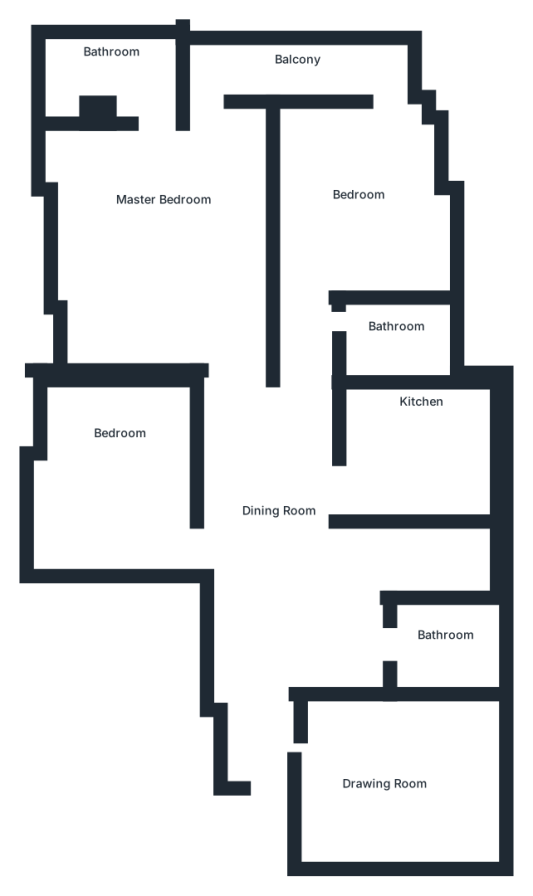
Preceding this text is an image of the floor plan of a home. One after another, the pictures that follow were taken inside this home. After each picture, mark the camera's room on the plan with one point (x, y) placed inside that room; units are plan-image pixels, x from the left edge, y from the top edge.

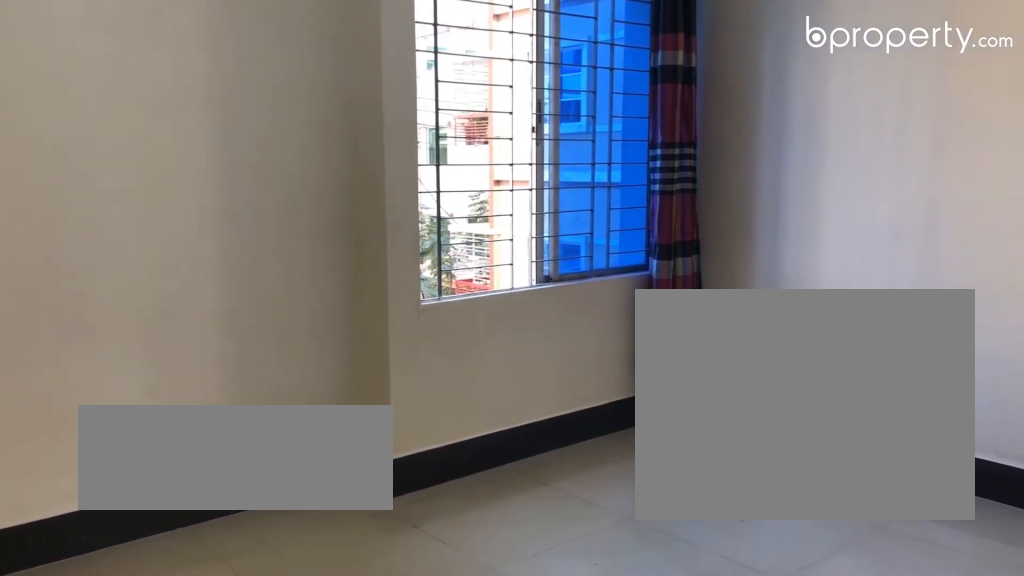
(120, 473)
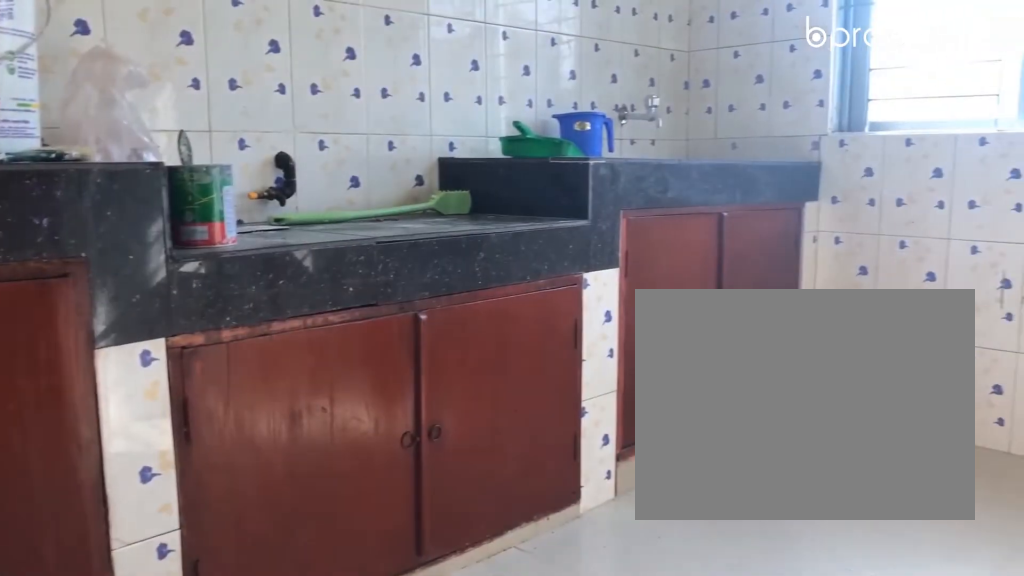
(430, 452)
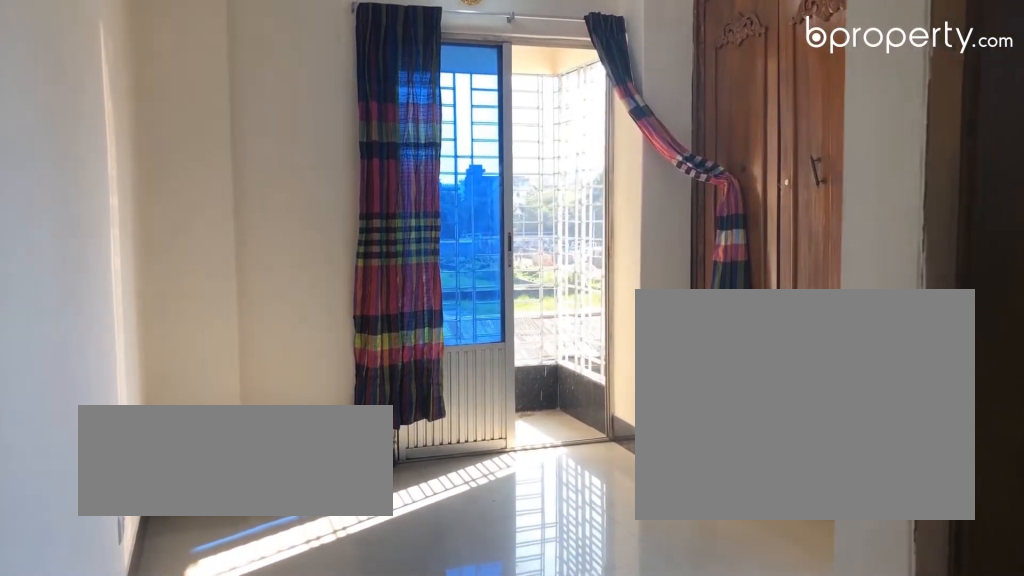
(371, 179)
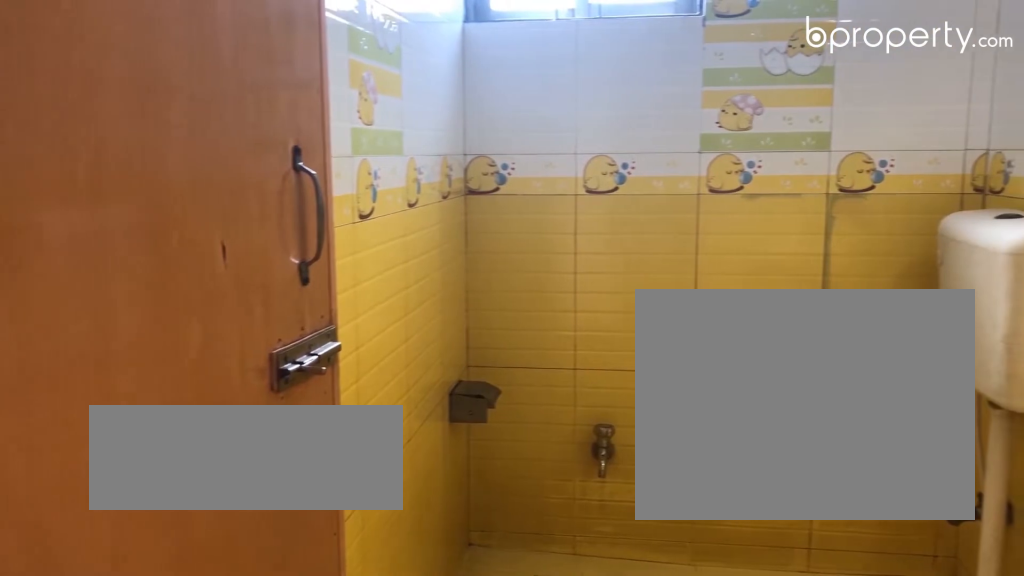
(418, 327)
